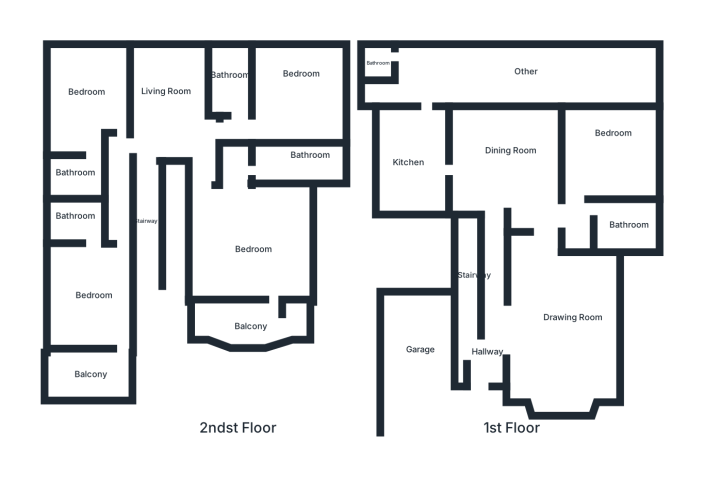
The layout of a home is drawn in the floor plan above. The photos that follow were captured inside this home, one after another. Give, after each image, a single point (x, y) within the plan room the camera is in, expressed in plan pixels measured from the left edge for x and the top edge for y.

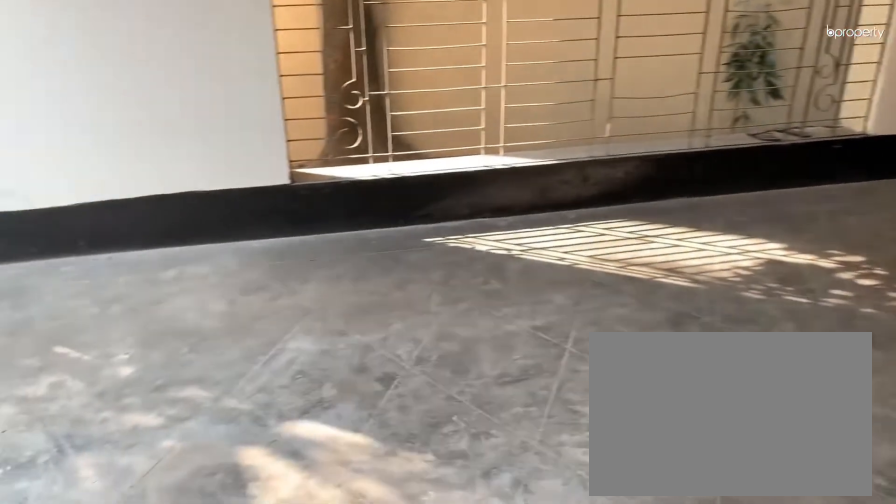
(420, 358)
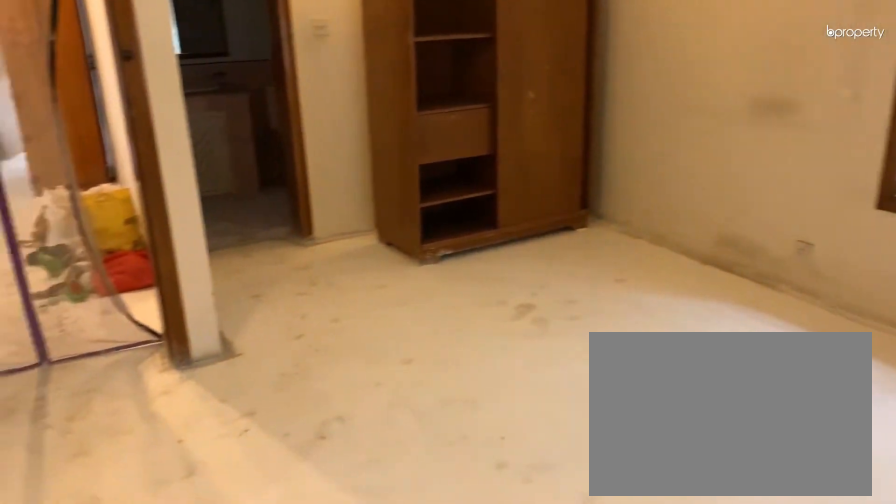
(85, 92)
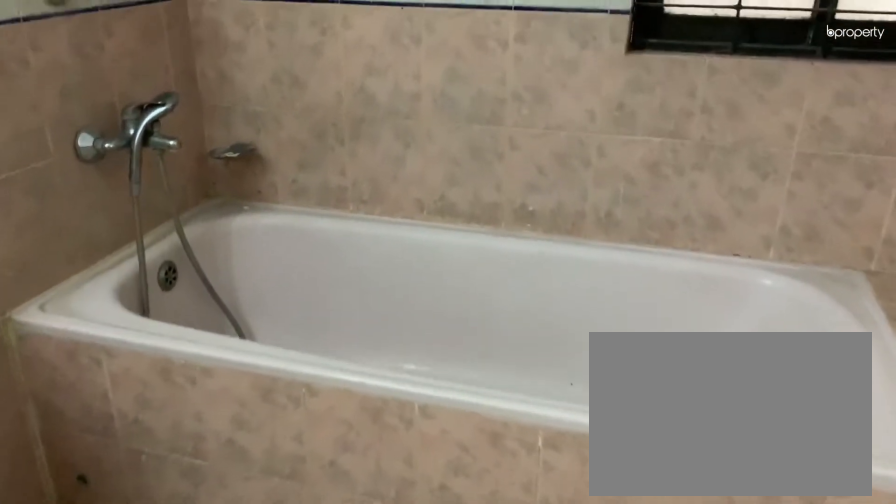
(70, 182)
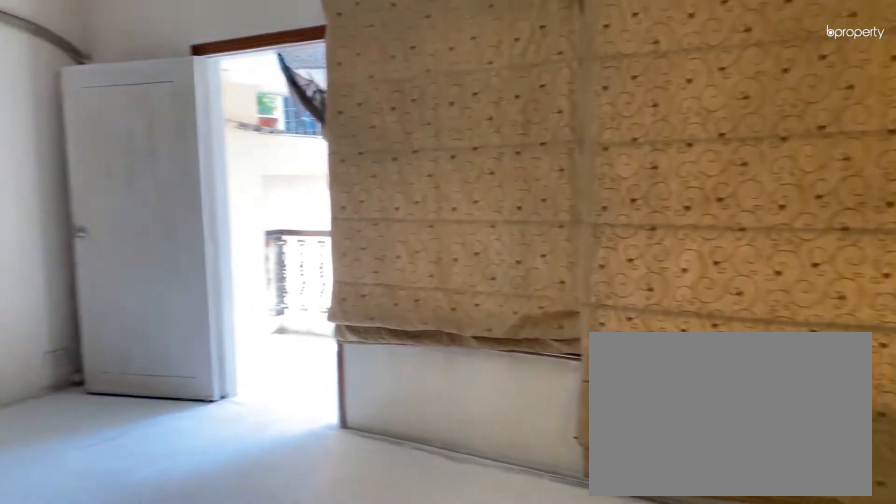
(243, 251)
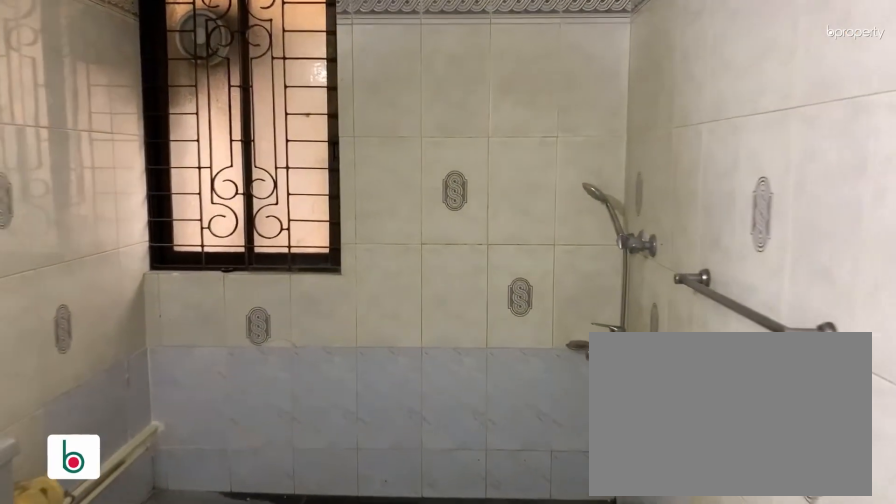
(264, 171)
